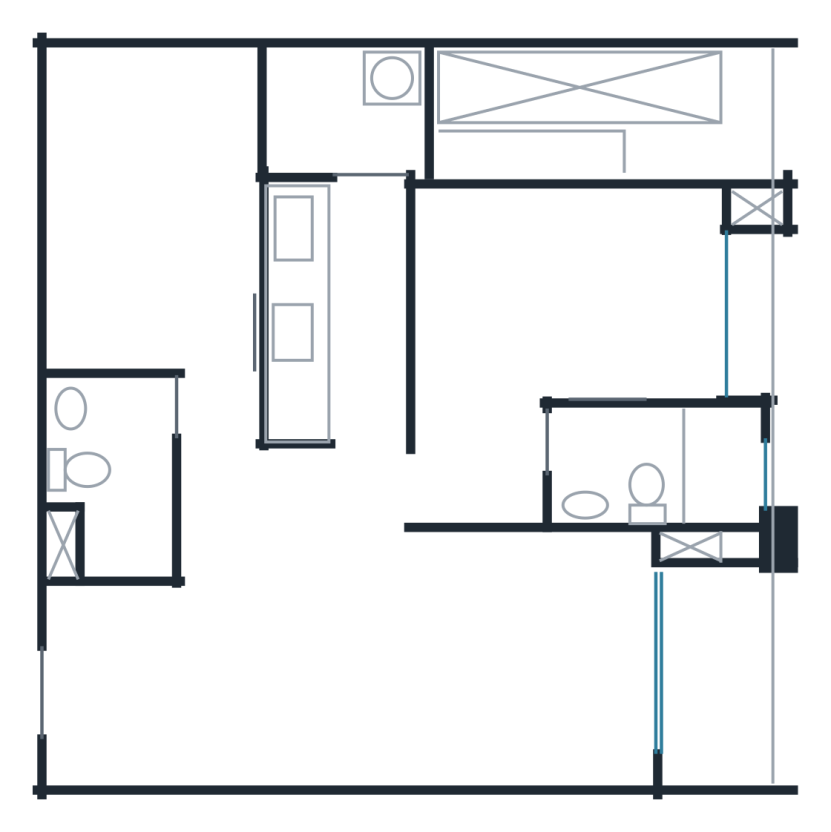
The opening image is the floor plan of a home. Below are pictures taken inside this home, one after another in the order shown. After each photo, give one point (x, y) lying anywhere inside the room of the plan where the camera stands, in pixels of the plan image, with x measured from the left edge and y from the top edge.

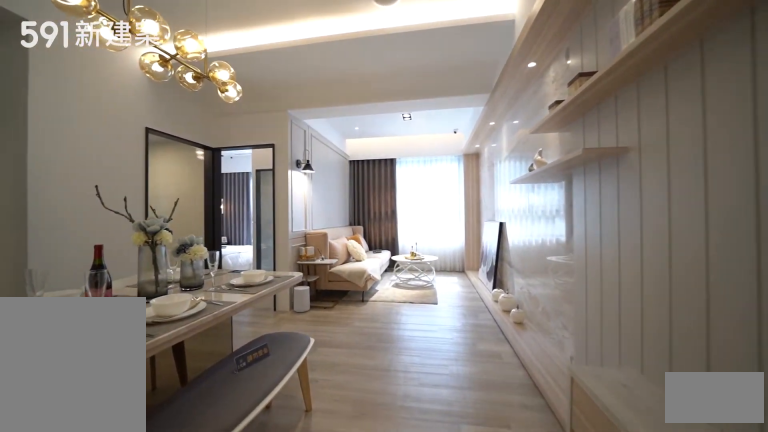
(292, 614)
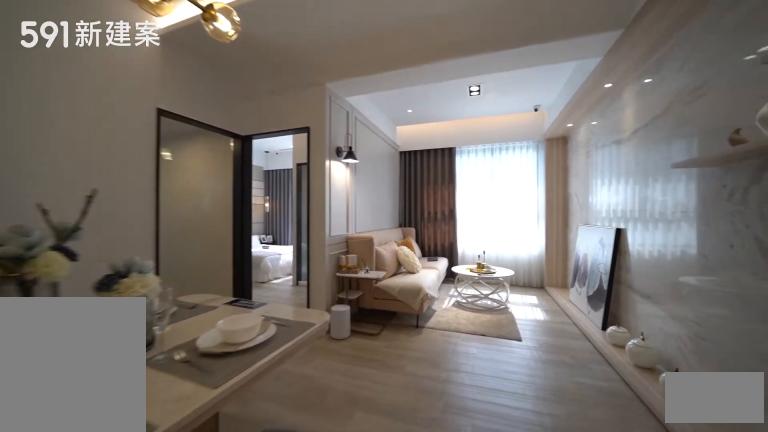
(292, 614)
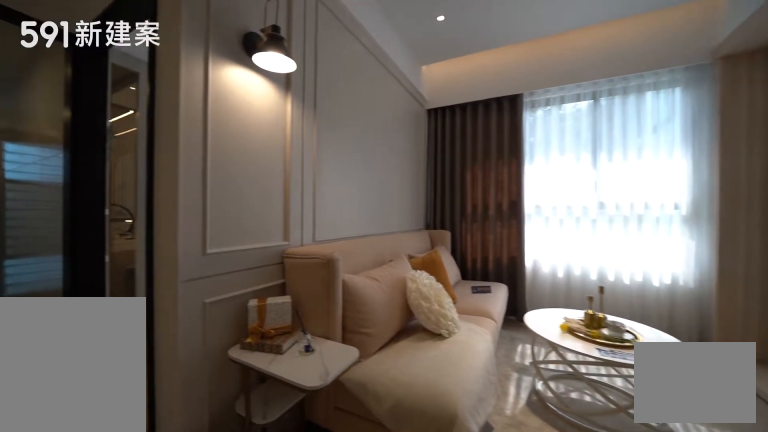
(535, 656)
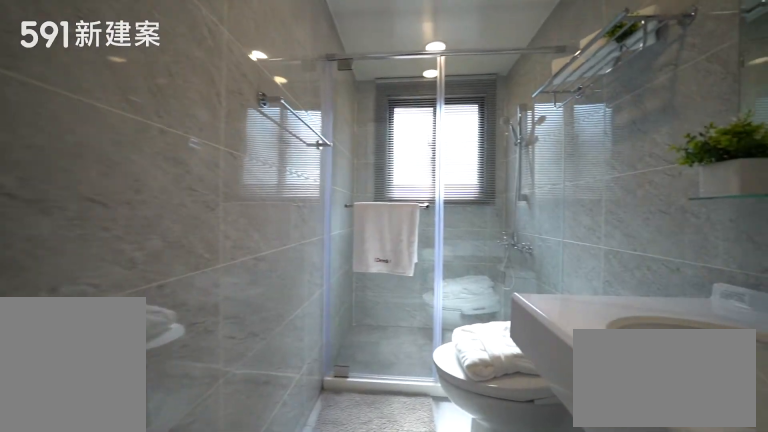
(665, 468)
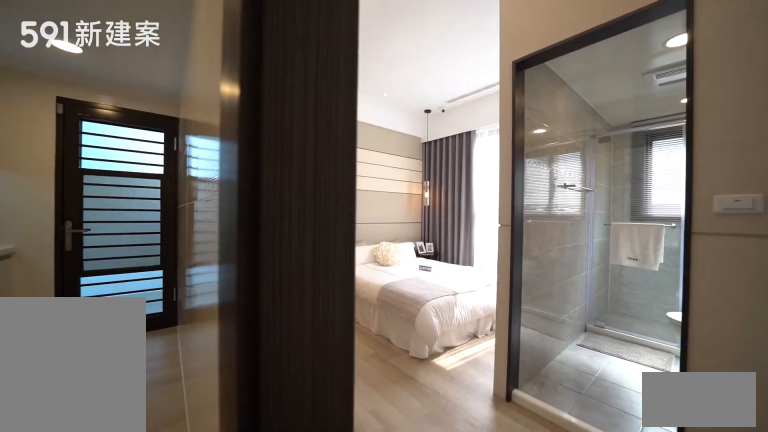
(548, 323)
